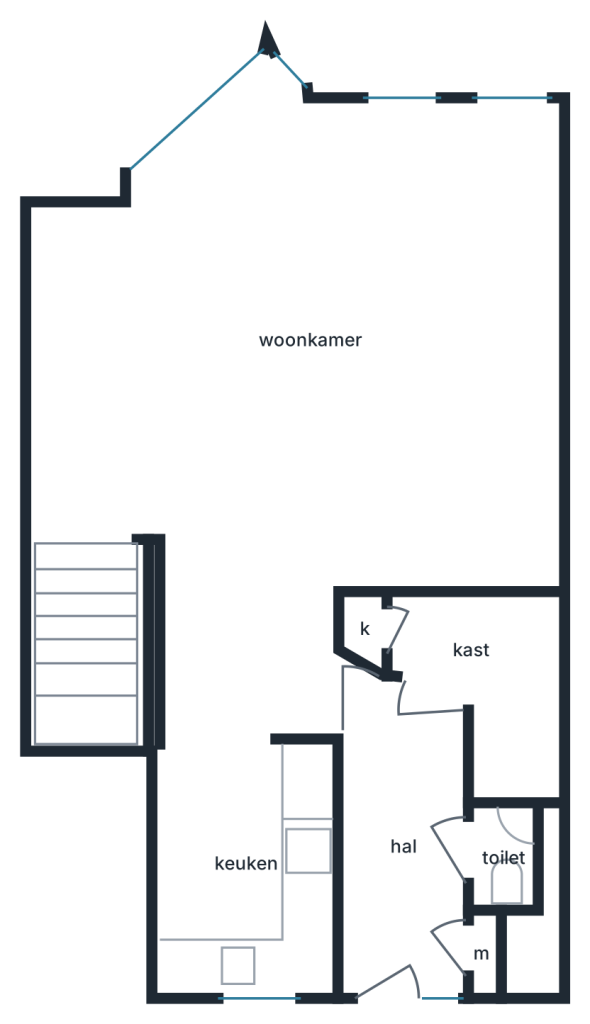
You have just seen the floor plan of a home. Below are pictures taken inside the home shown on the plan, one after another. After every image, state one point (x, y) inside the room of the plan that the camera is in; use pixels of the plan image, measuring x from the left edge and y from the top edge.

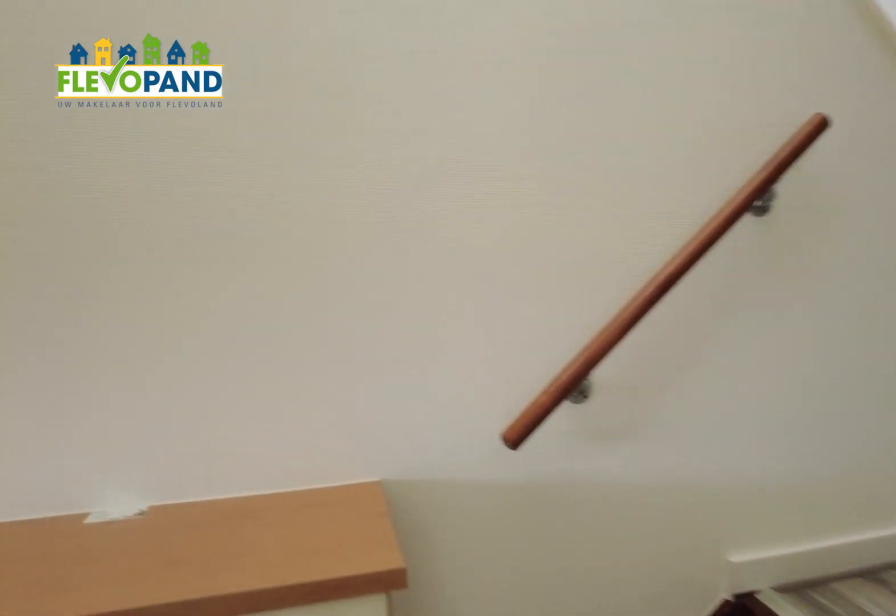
(309, 494)
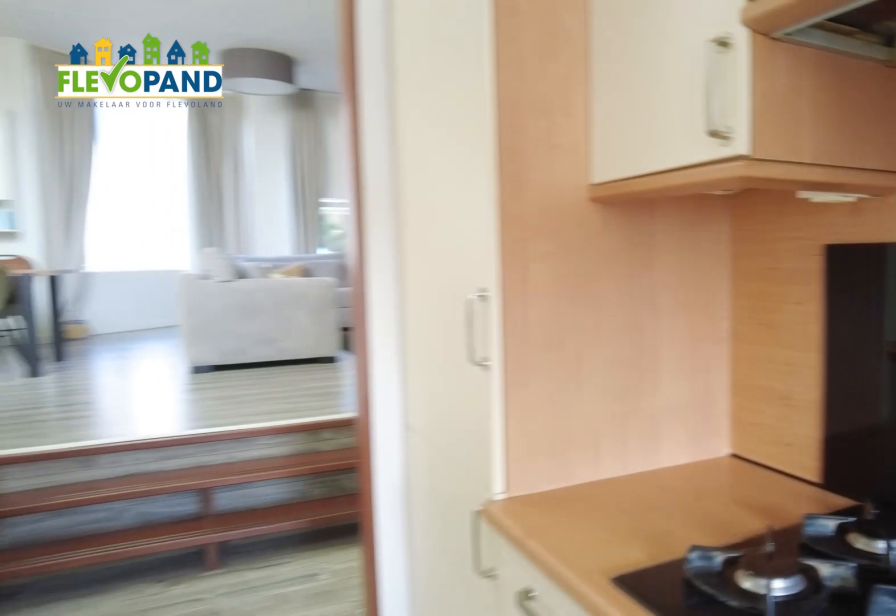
(247, 866)
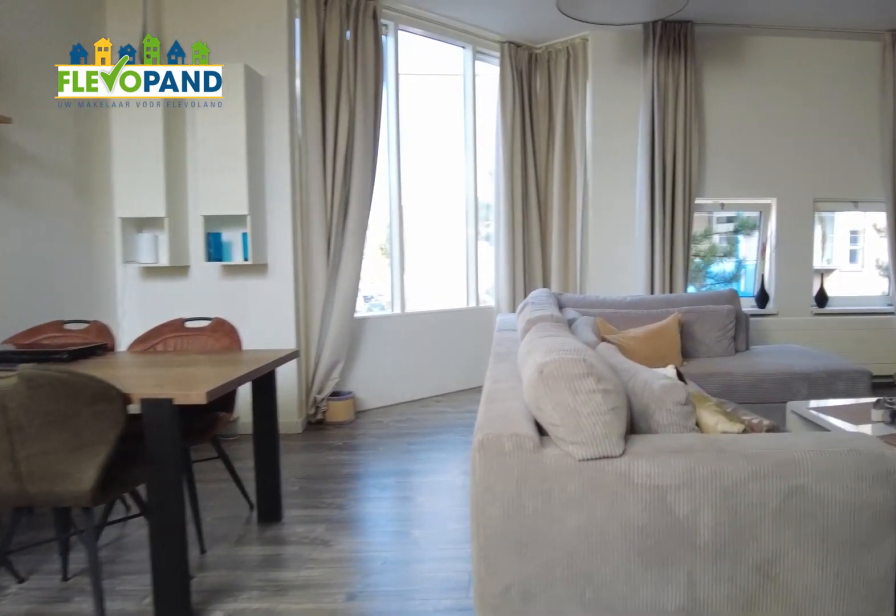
(309, 493)
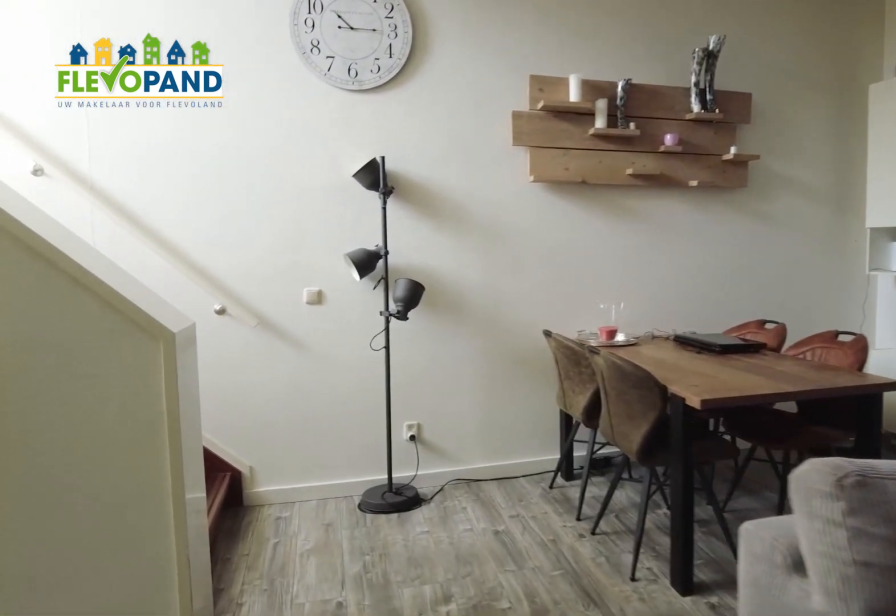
(309, 493)
